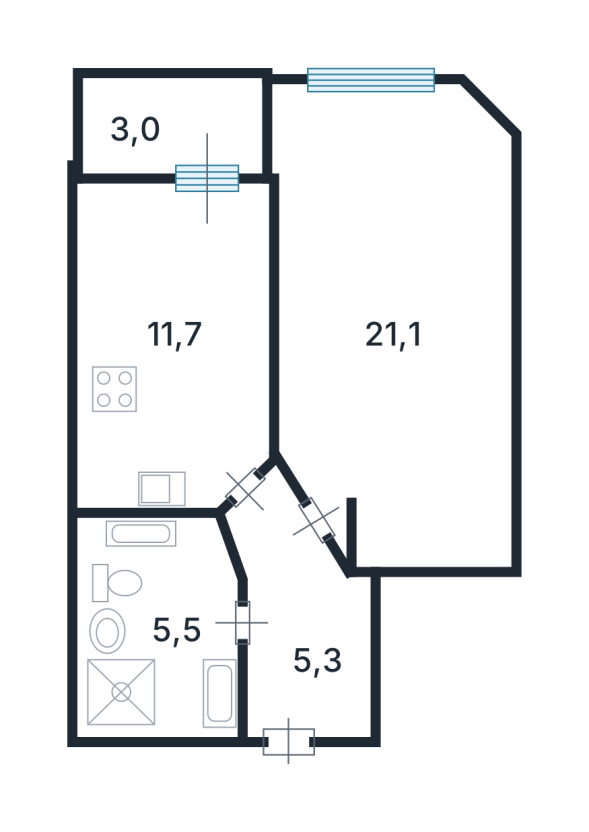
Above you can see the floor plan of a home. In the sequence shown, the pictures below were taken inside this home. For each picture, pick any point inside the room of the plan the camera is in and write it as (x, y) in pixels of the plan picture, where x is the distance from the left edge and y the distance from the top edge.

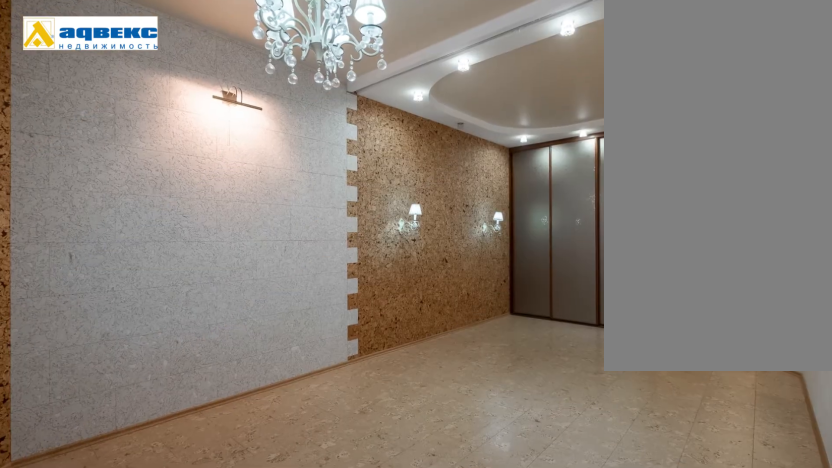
(385, 337)
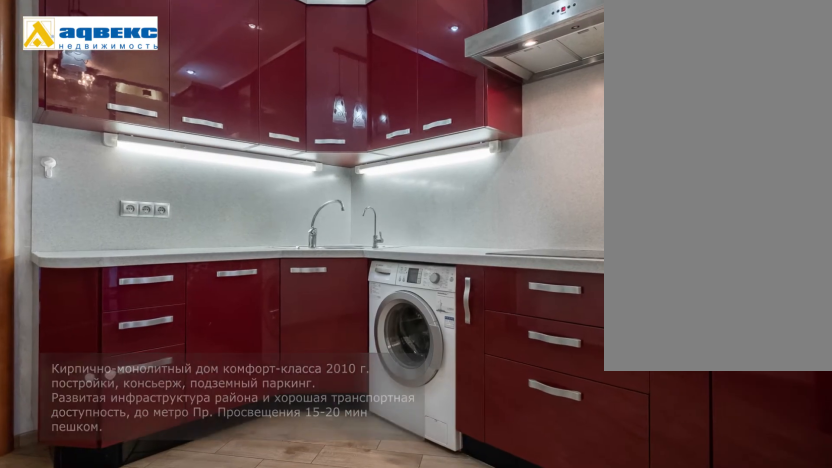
(175, 331)
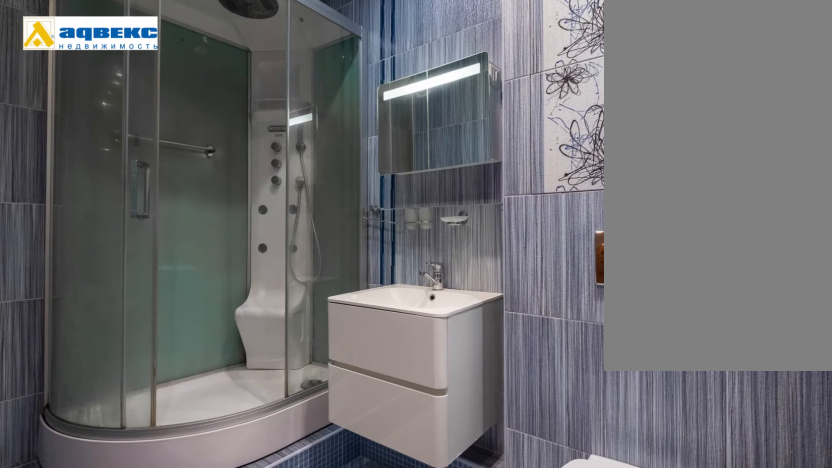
(162, 635)
